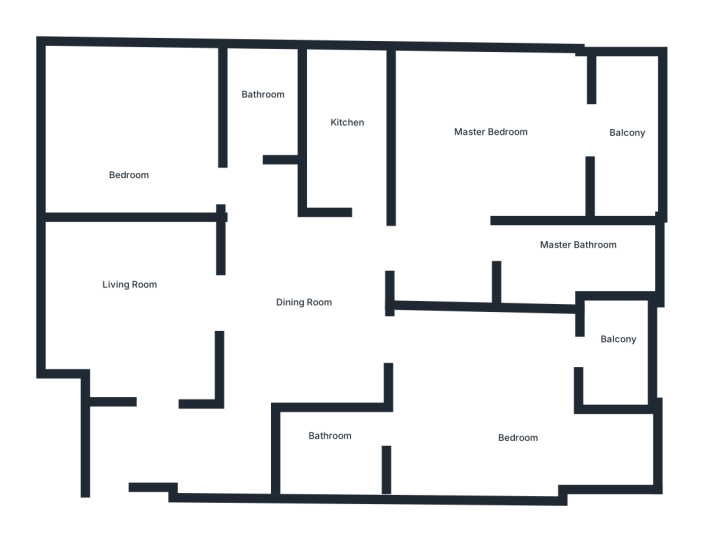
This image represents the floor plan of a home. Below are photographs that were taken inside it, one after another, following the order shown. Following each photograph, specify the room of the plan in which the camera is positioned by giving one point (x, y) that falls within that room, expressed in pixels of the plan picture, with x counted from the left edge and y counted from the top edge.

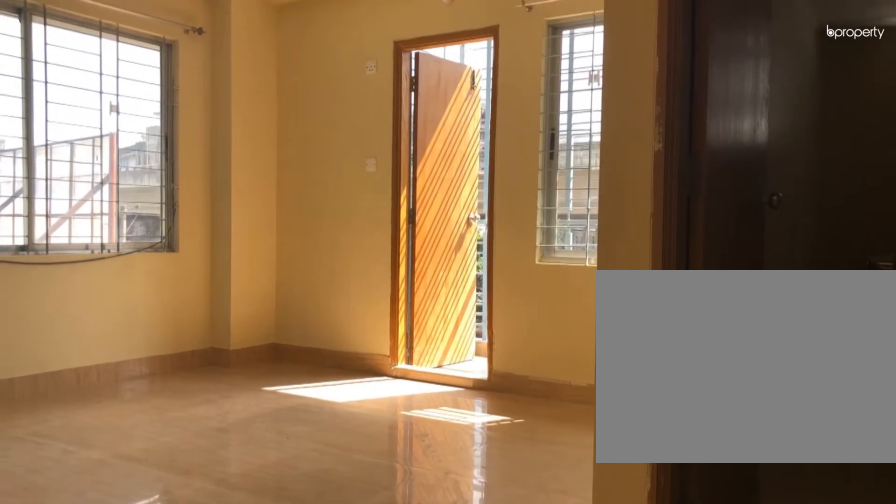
(472, 147)
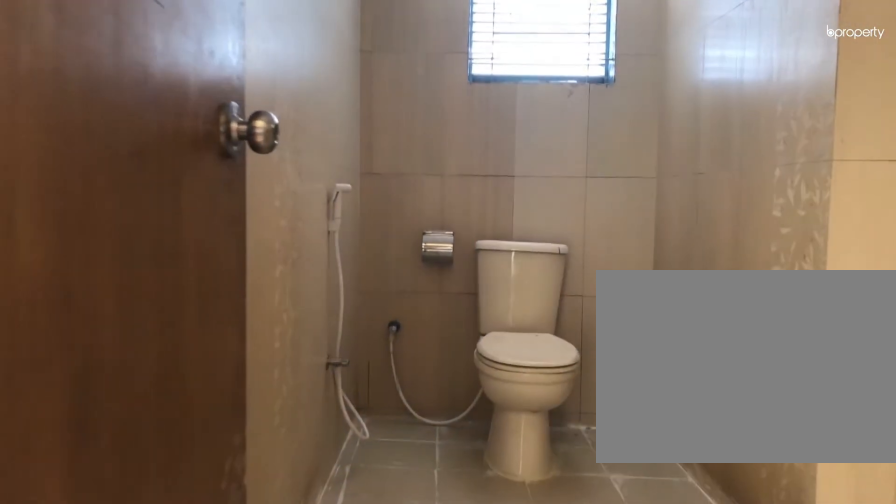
(561, 254)
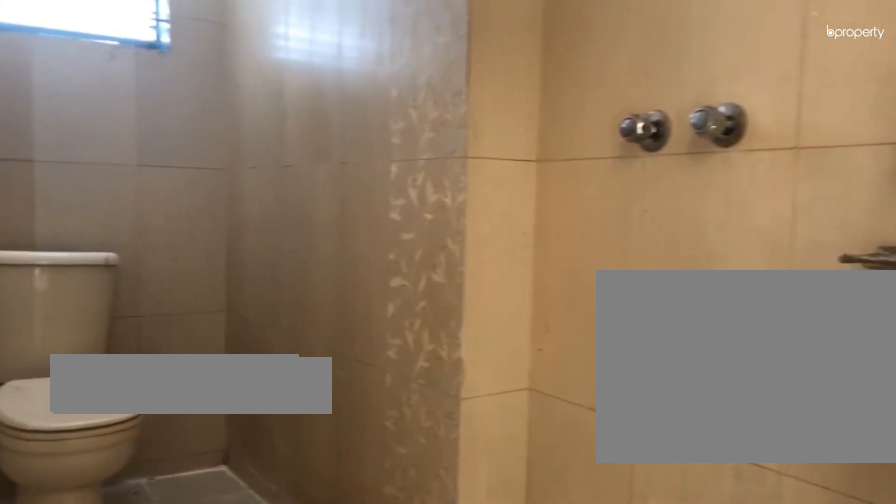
(561, 254)
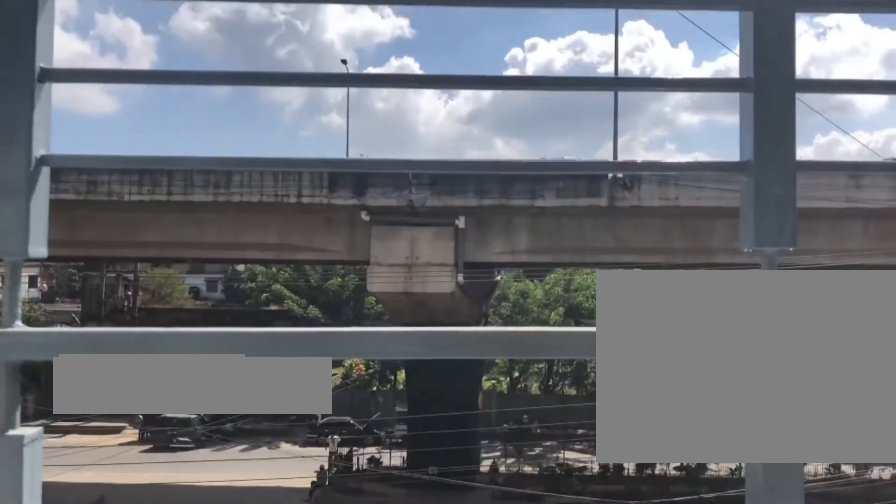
(639, 137)
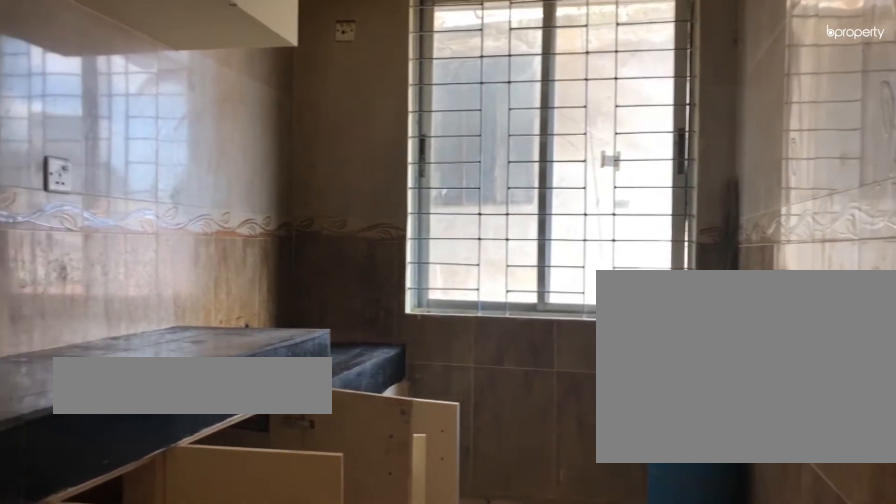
(347, 131)
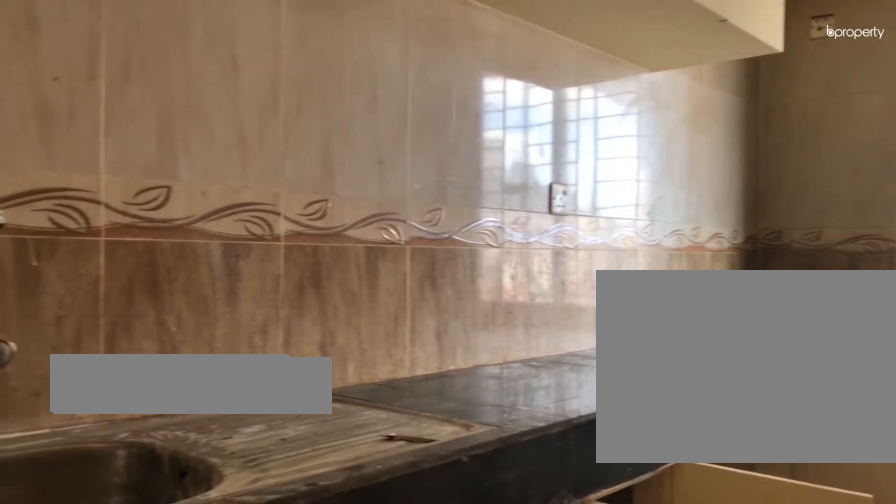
(347, 131)
